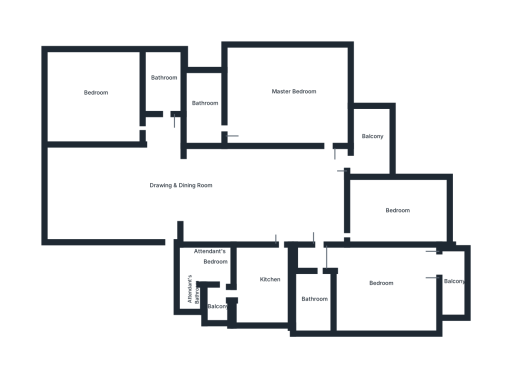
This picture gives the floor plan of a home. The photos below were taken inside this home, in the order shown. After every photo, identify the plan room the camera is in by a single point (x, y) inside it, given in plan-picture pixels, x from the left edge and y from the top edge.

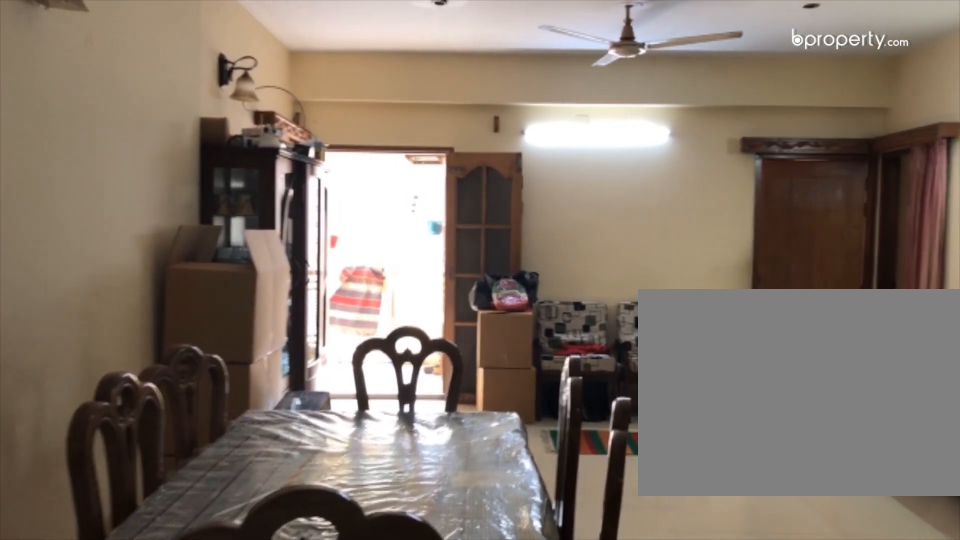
(238, 188)
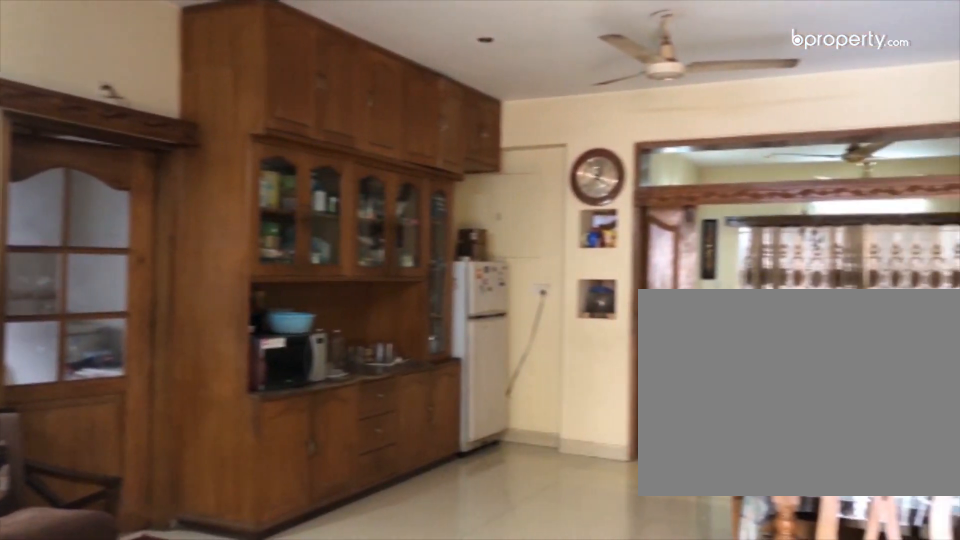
(234, 186)
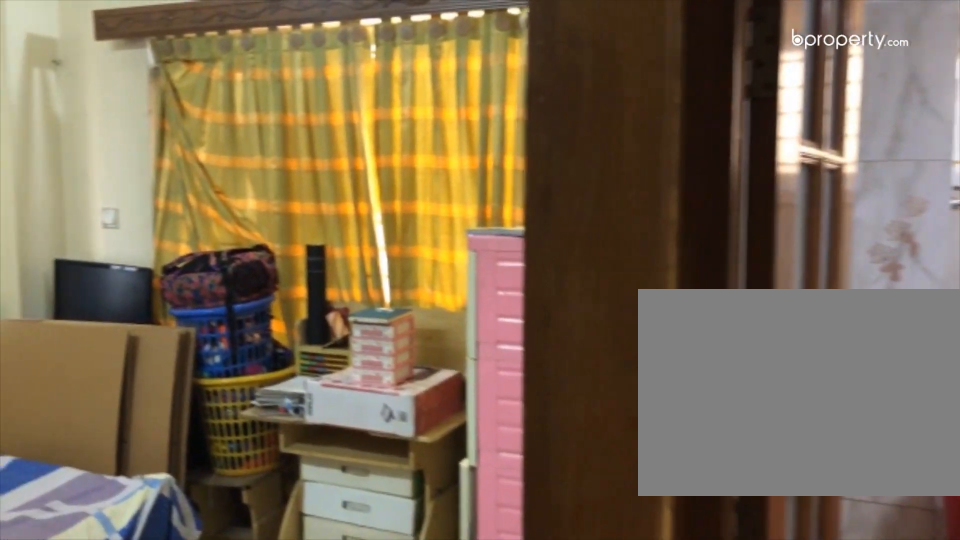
(116, 117)
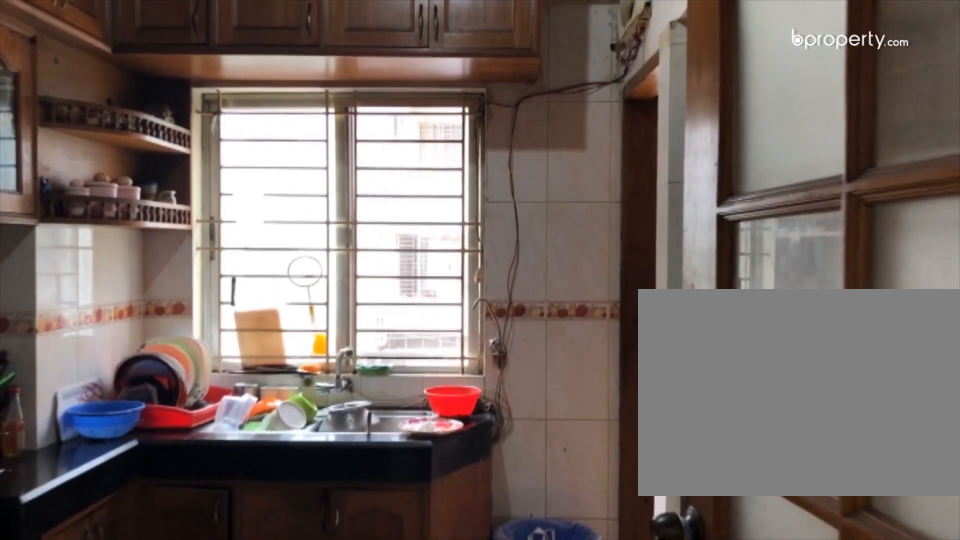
(273, 283)
